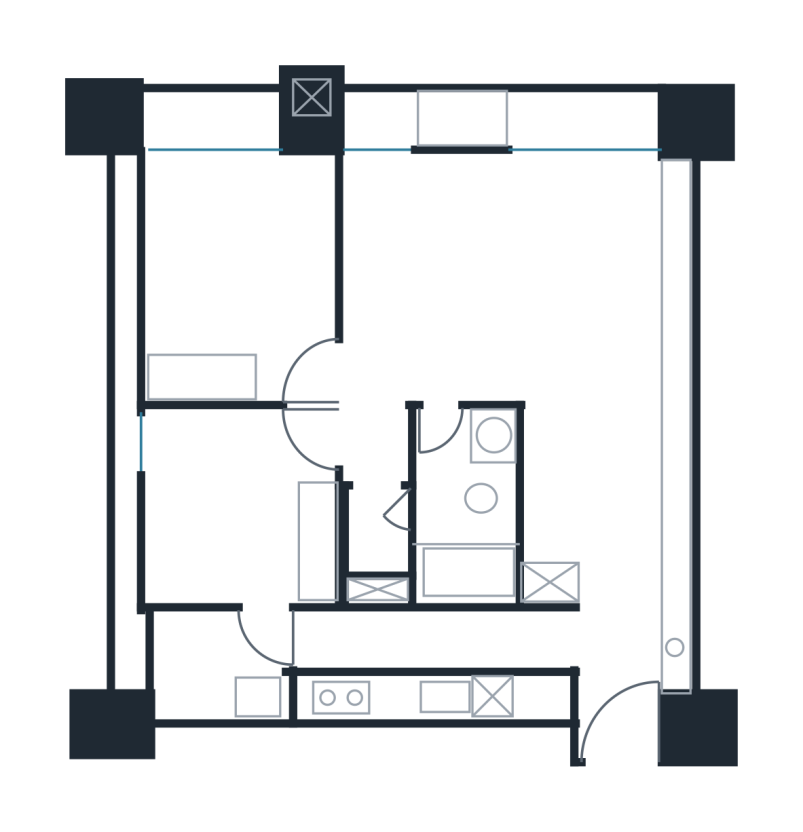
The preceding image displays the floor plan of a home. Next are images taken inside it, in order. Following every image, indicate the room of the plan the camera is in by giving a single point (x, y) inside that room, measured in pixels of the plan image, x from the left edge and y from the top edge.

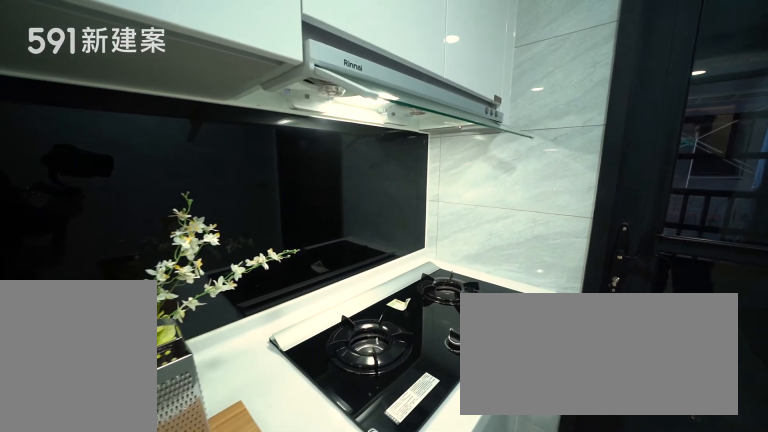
(426, 658)
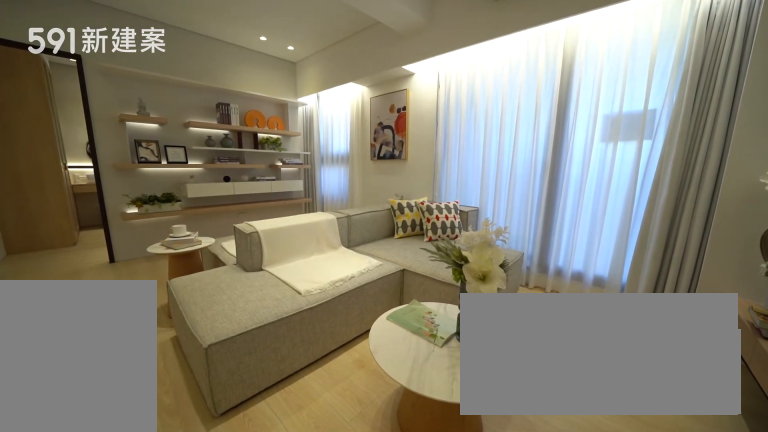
(583, 243)
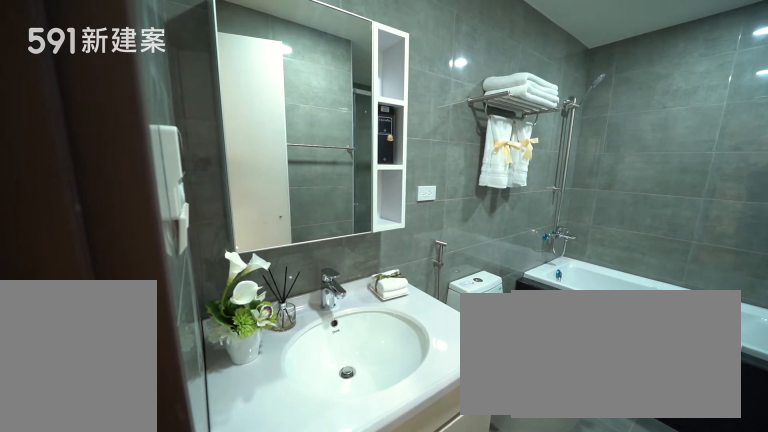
(460, 507)
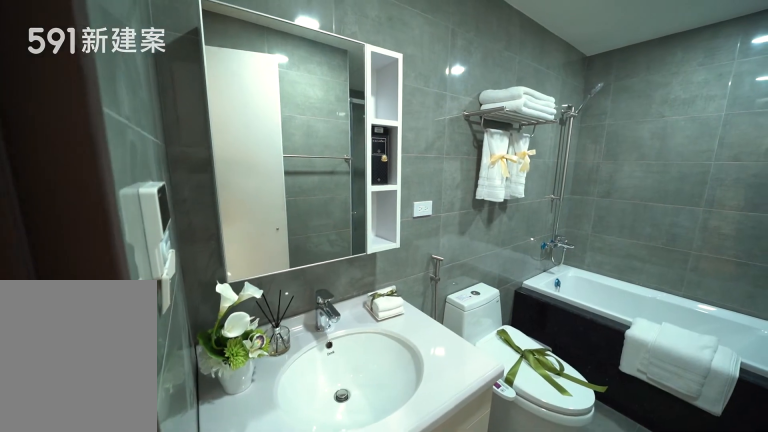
(460, 507)
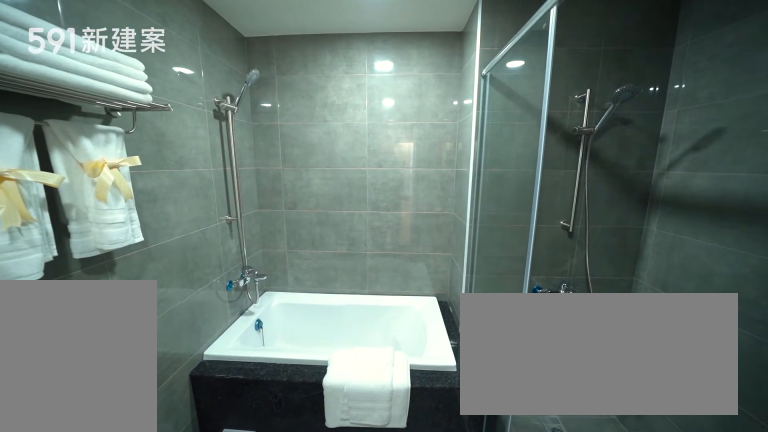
(460, 507)
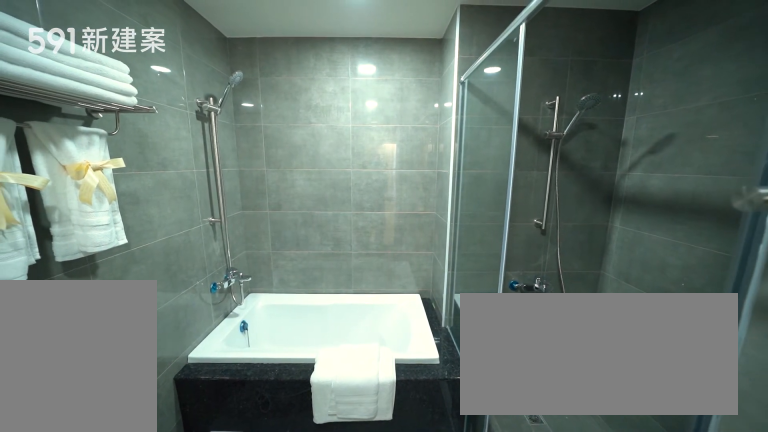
(460, 507)
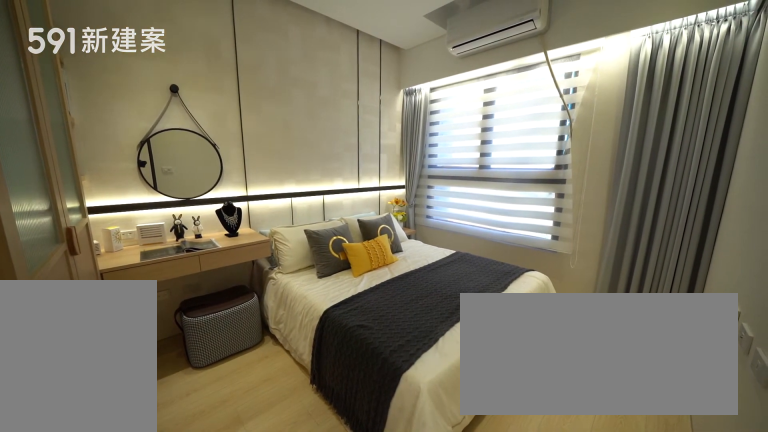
(239, 266)
